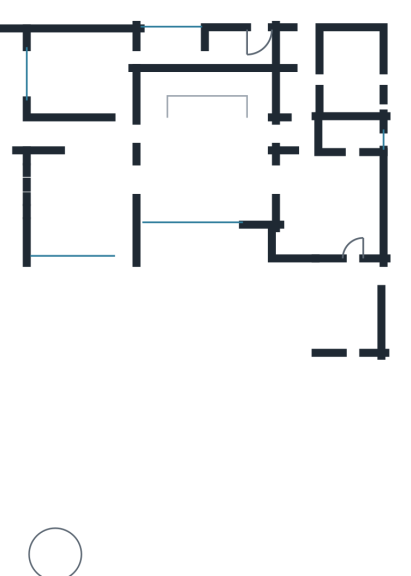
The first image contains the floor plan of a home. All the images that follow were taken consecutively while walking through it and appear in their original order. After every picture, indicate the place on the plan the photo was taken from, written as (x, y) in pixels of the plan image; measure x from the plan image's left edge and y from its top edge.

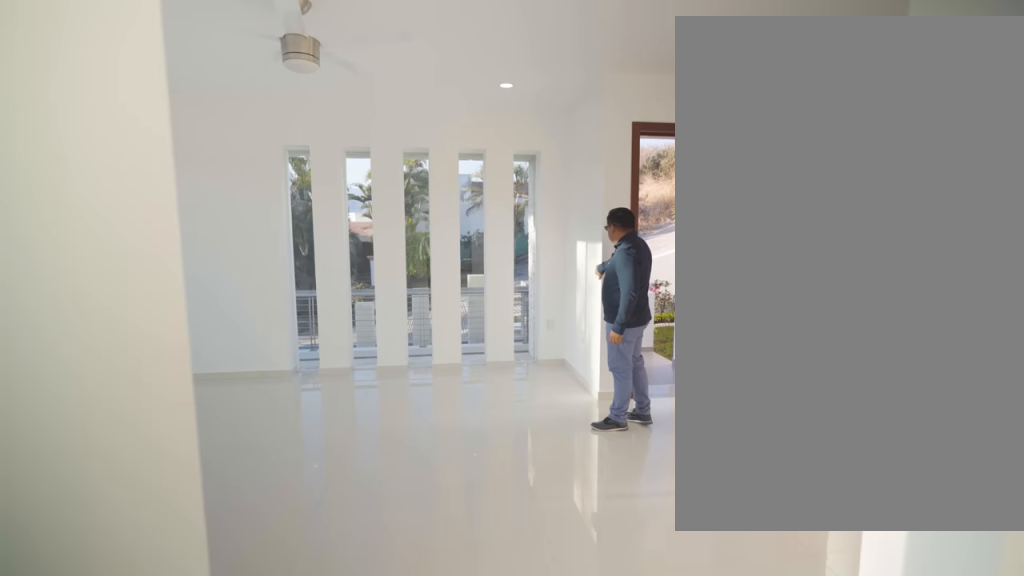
(152, 185)
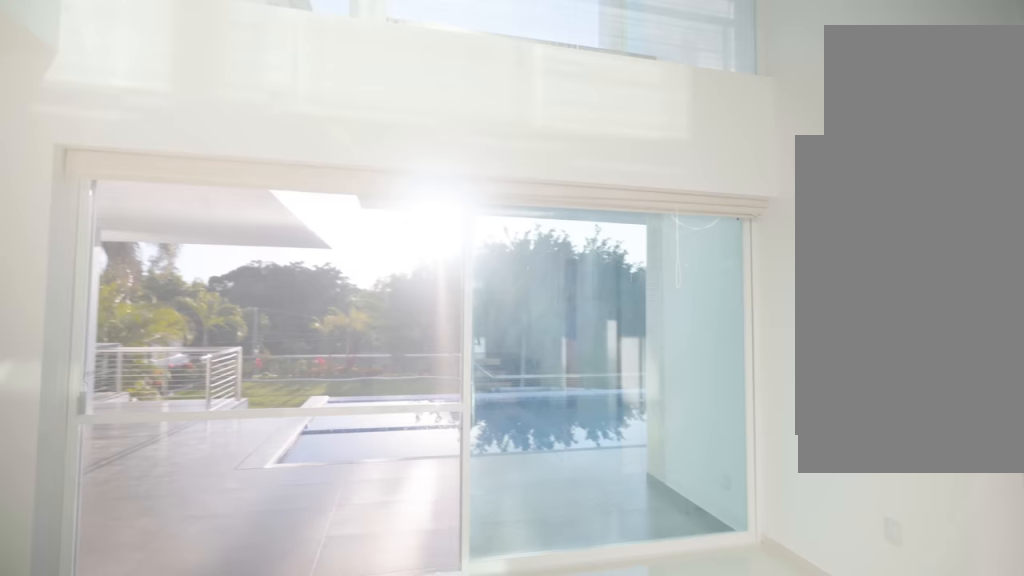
(183, 166)
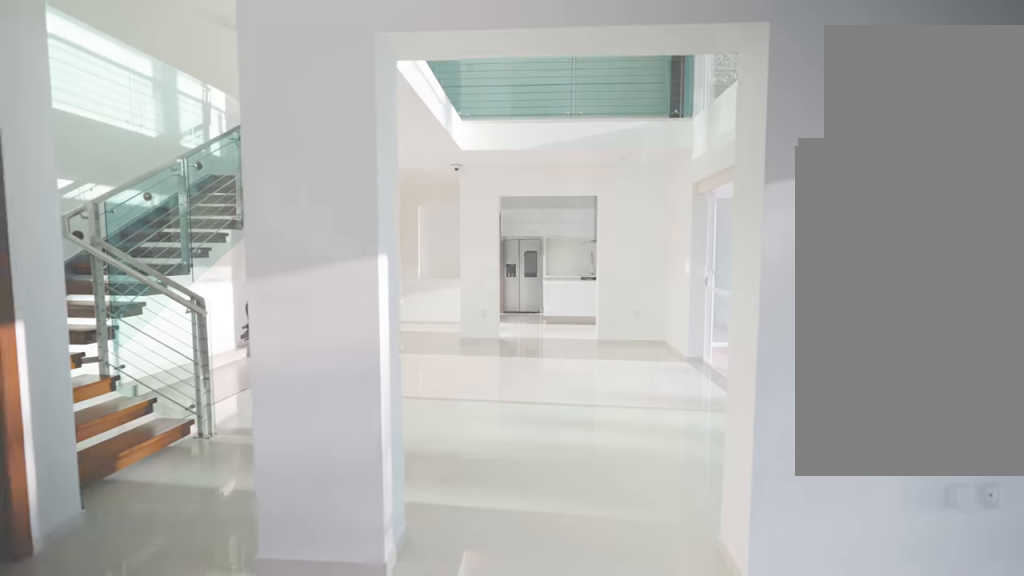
(100, 178)
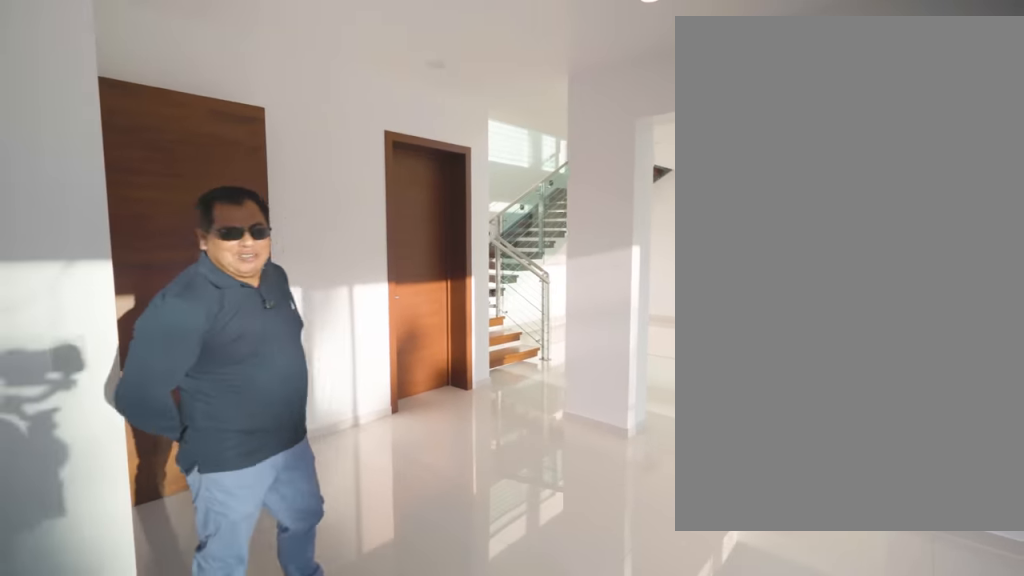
(66, 176)
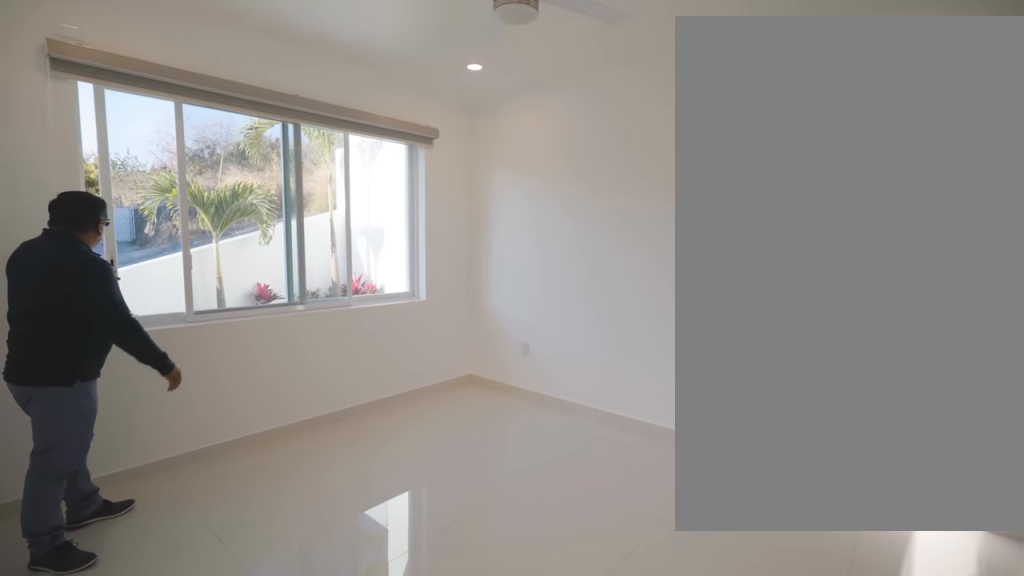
(120, 95)
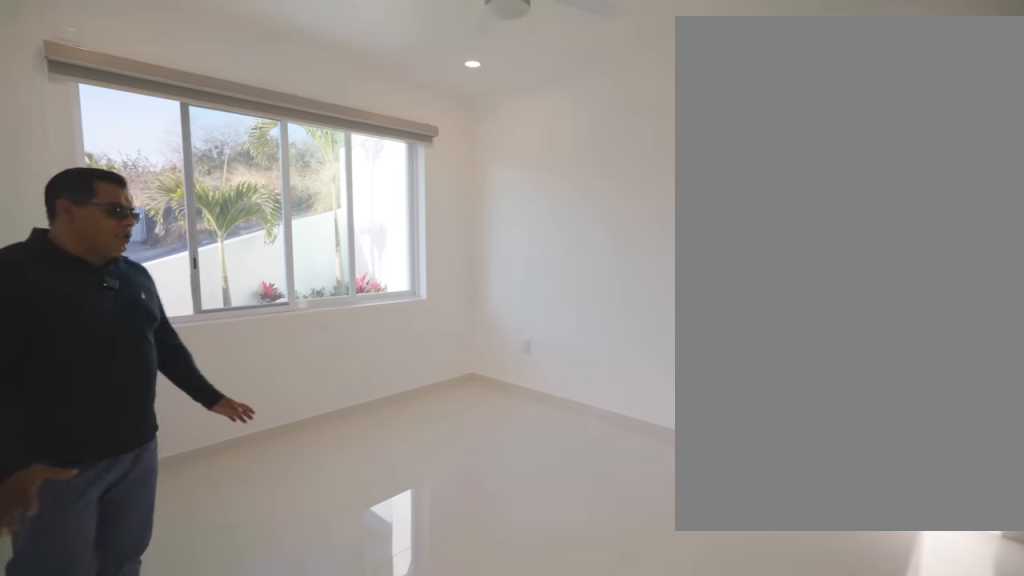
(120, 95)
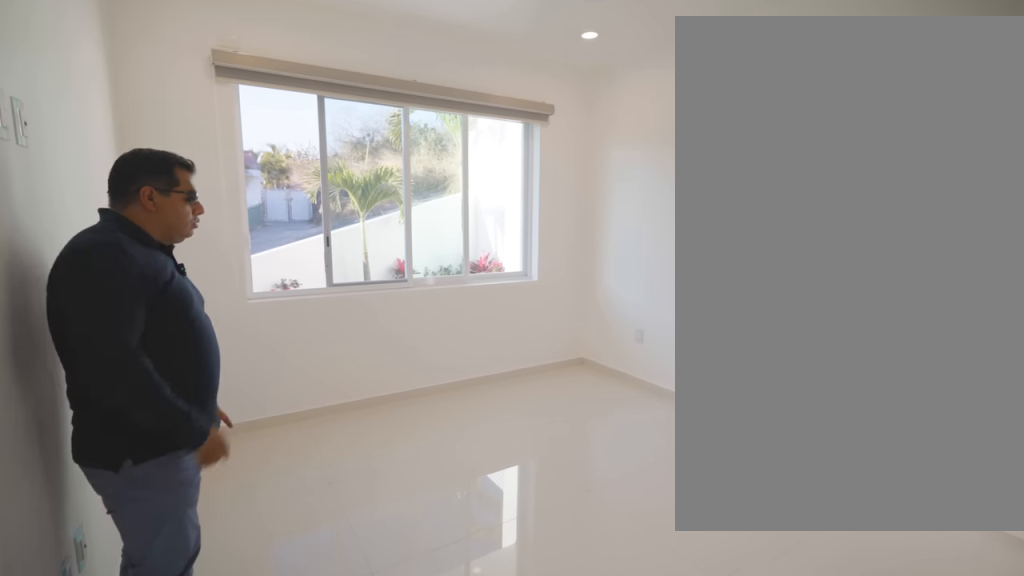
(121, 95)
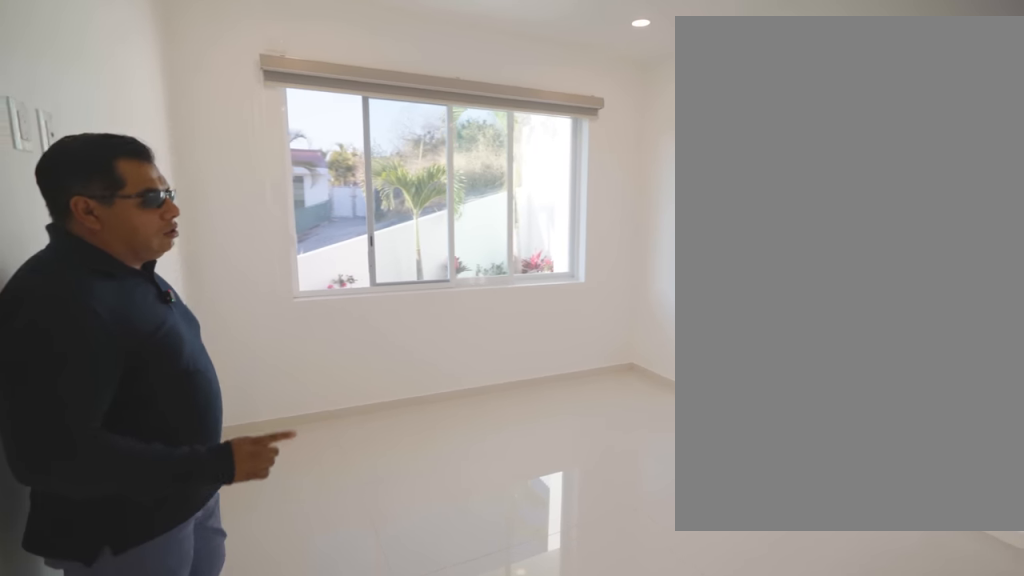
(120, 92)
